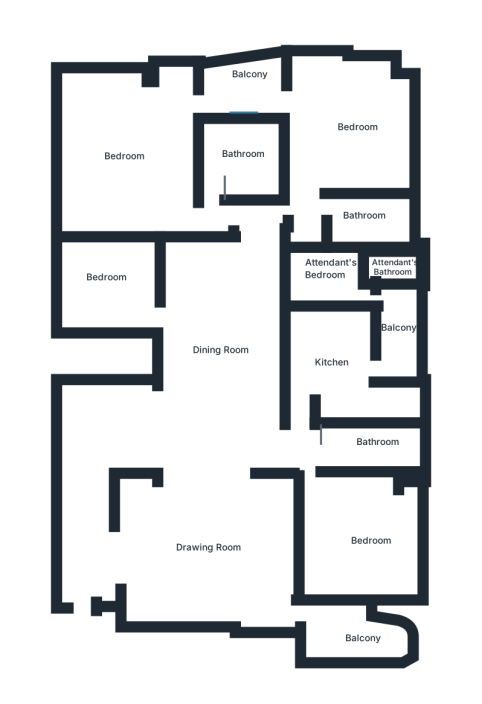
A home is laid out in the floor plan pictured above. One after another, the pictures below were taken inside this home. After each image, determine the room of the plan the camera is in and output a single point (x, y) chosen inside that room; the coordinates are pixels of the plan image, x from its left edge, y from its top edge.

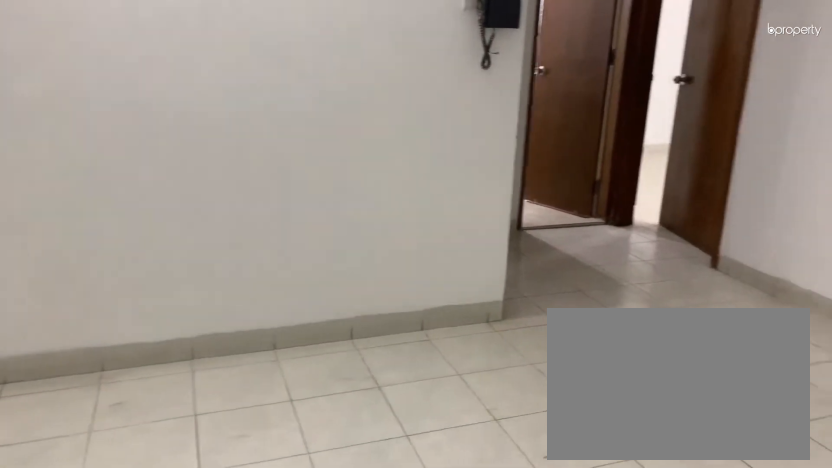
(220, 338)
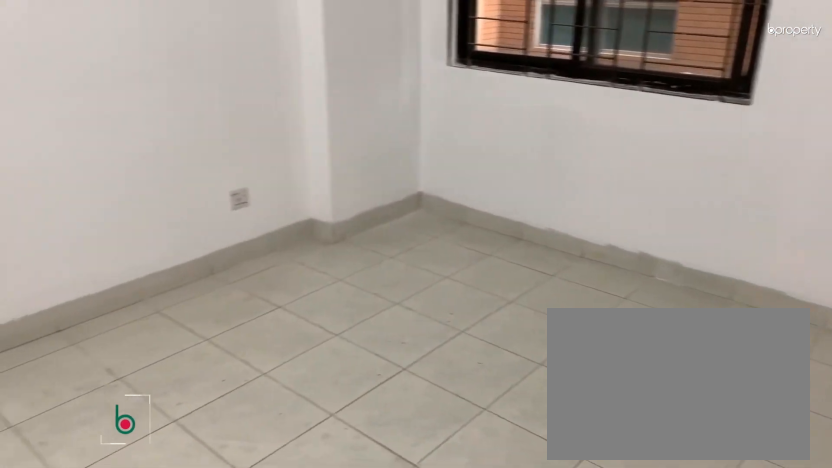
(355, 542)
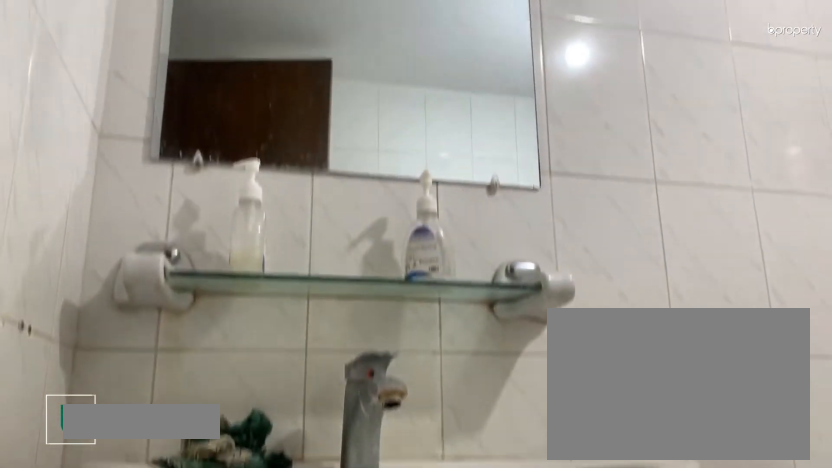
(357, 451)
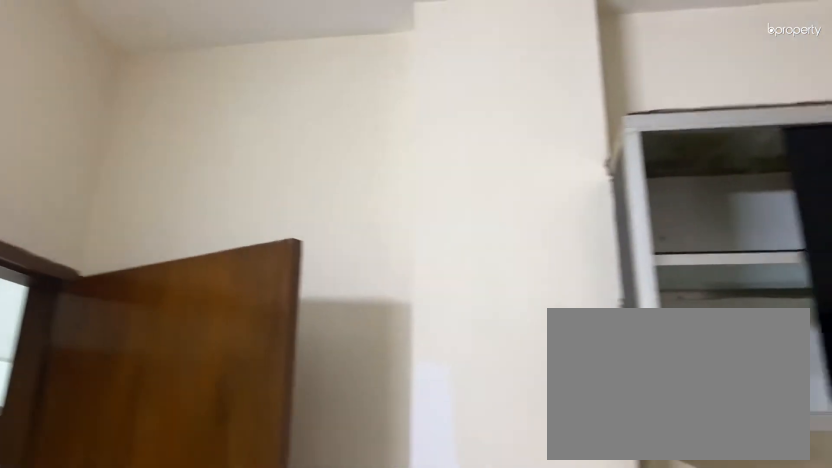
(330, 356)
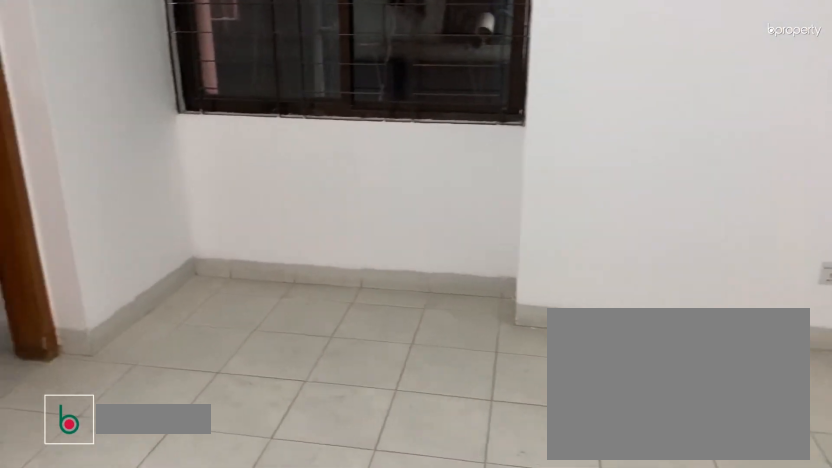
(335, 133)
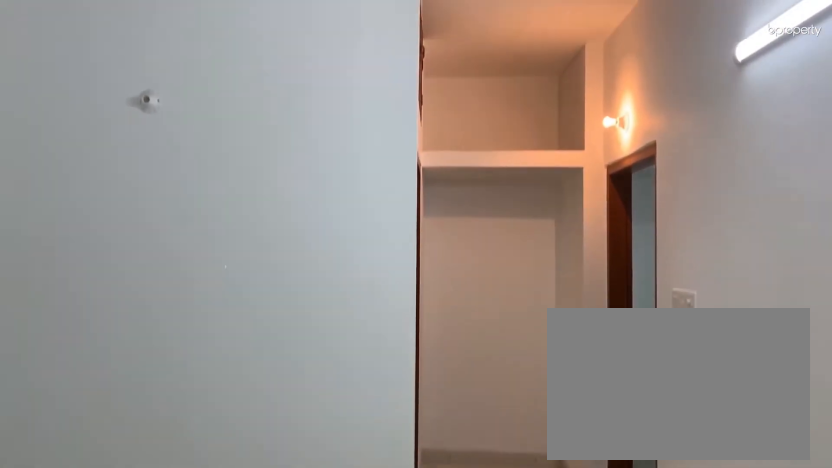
(335, 133)
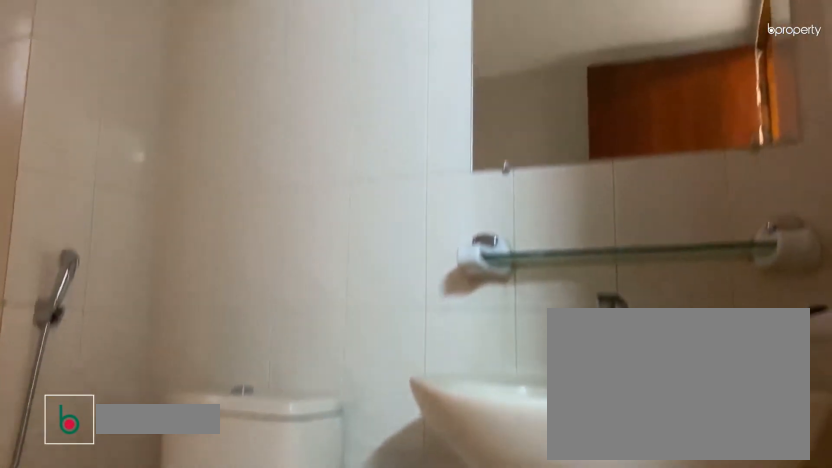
(370, 213)
